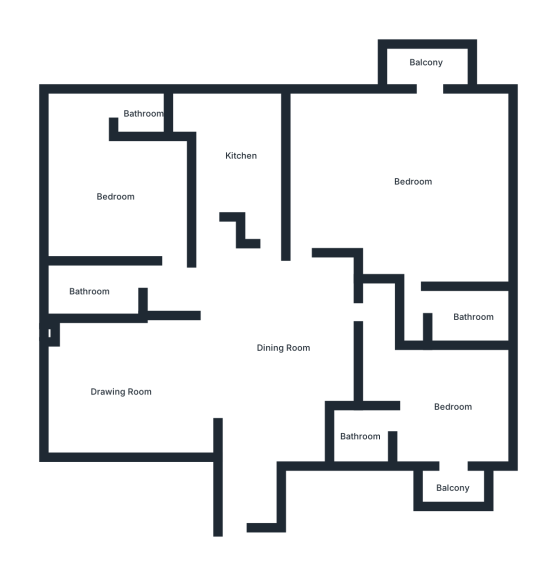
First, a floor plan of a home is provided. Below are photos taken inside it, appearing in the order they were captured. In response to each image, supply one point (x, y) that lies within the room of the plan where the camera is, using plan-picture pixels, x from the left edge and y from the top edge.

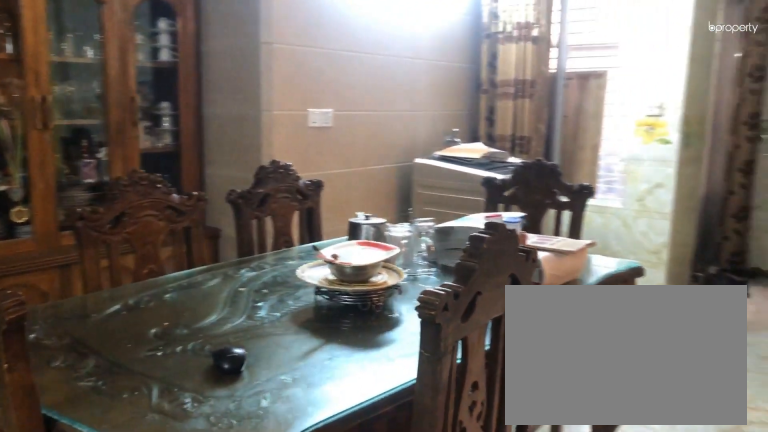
(284, 348)
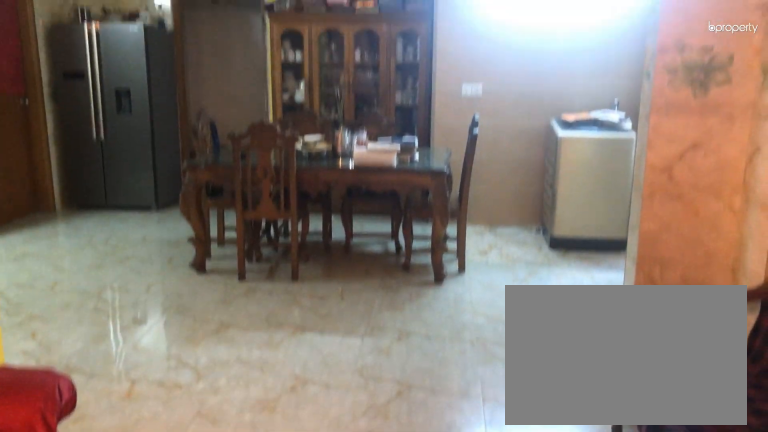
(122, 391)
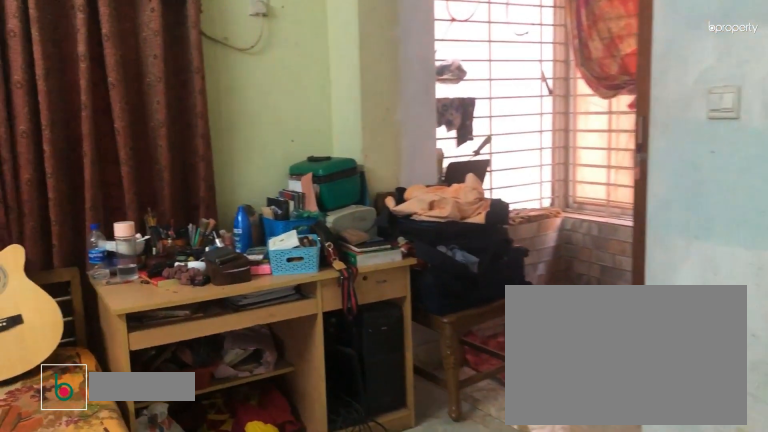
(116, 197)
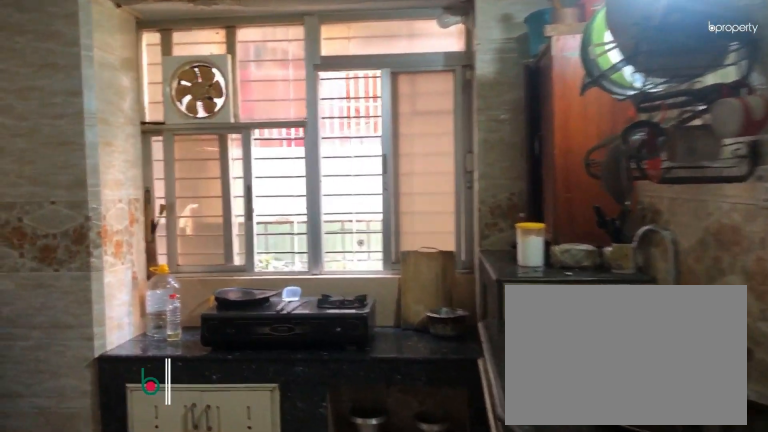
(241, 158)
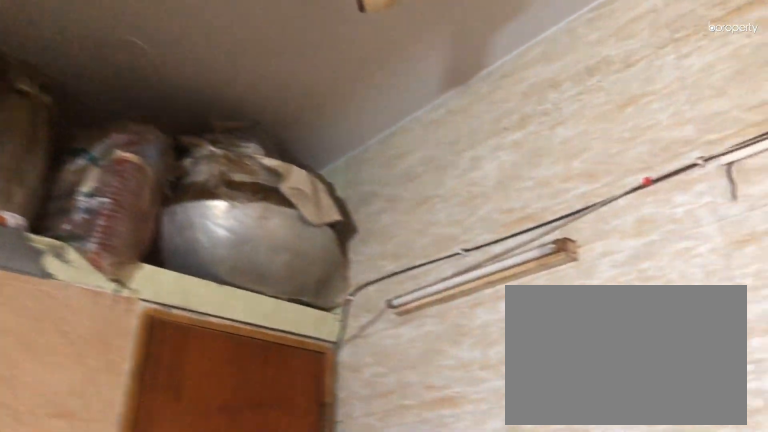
(241, 156)
